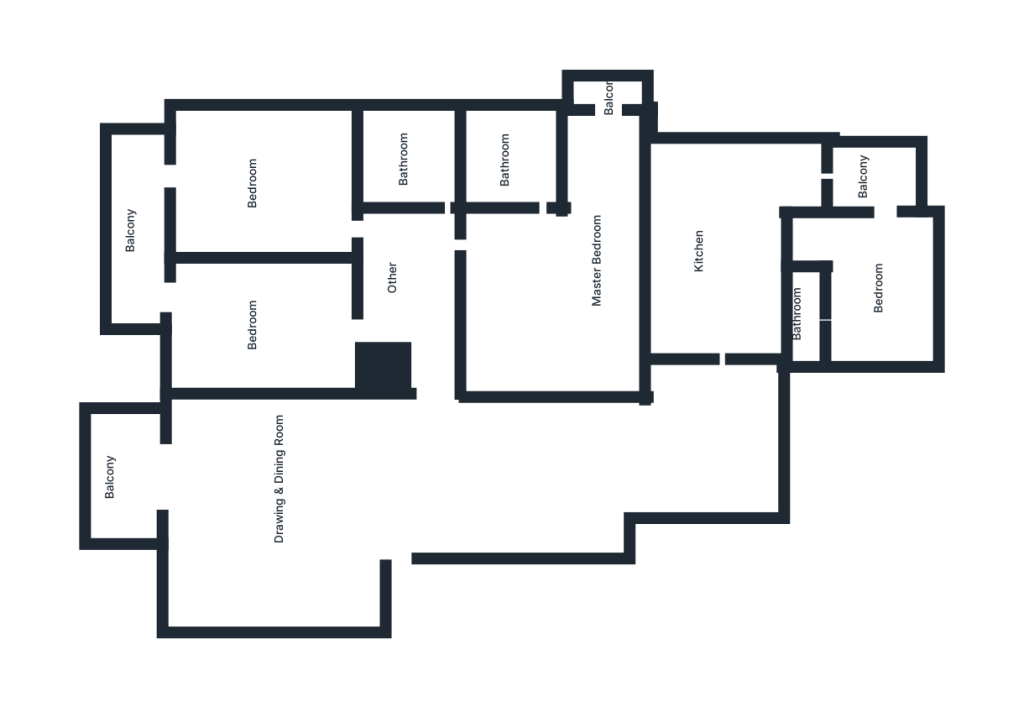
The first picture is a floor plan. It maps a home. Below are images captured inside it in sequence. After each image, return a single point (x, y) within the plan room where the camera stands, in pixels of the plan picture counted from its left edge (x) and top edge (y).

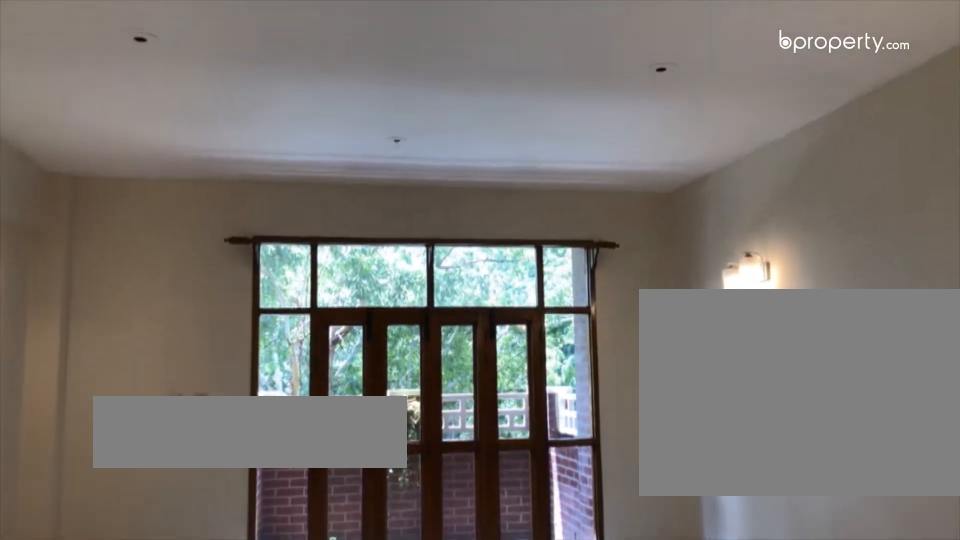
(446, 483)
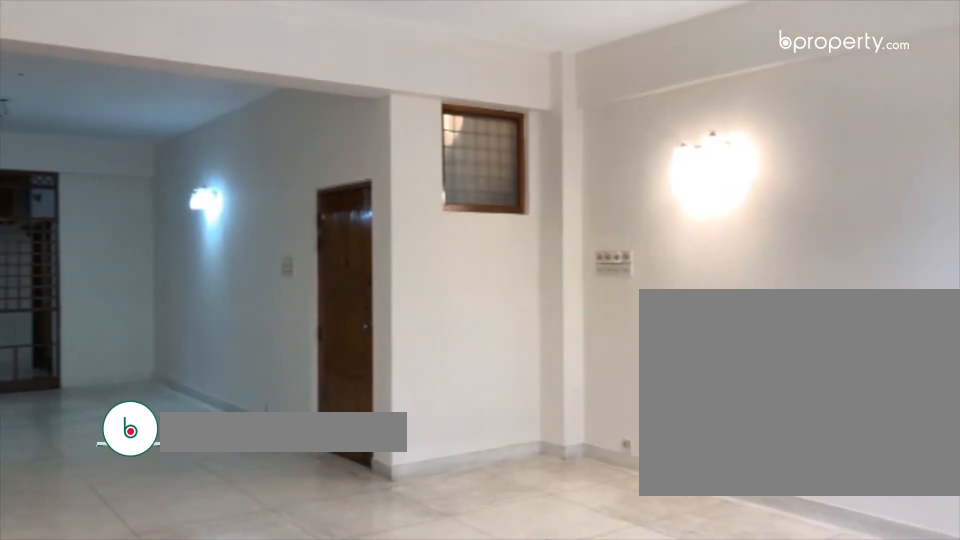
(446, 483)
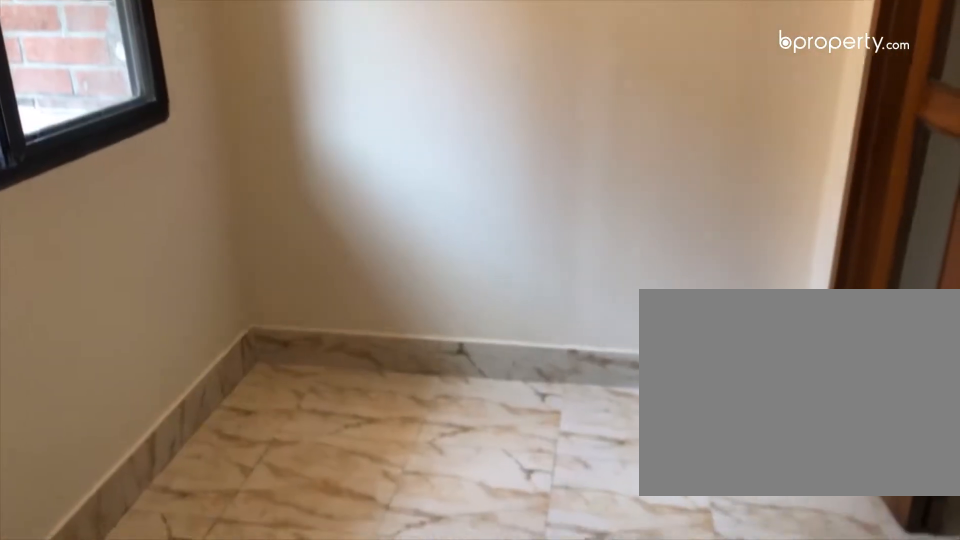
(882, 188)
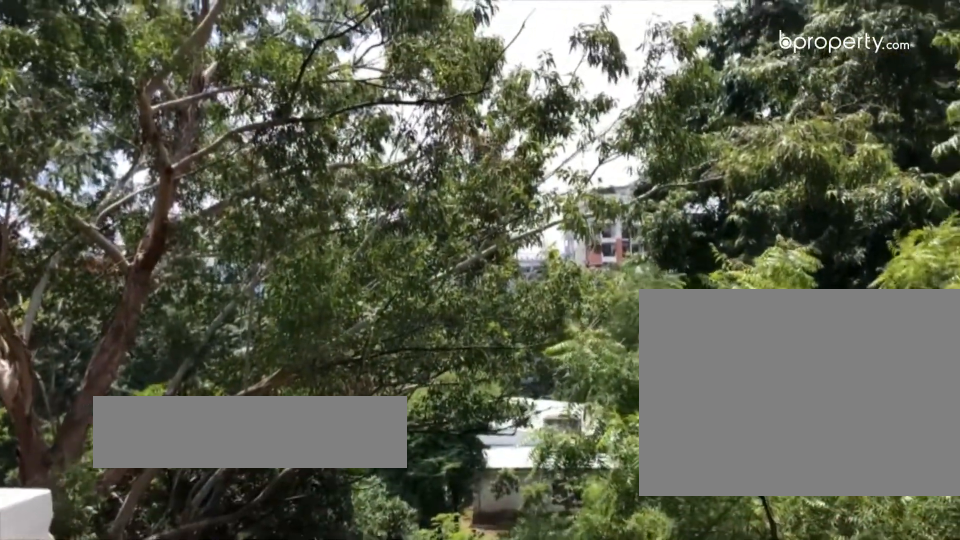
(138, 274)
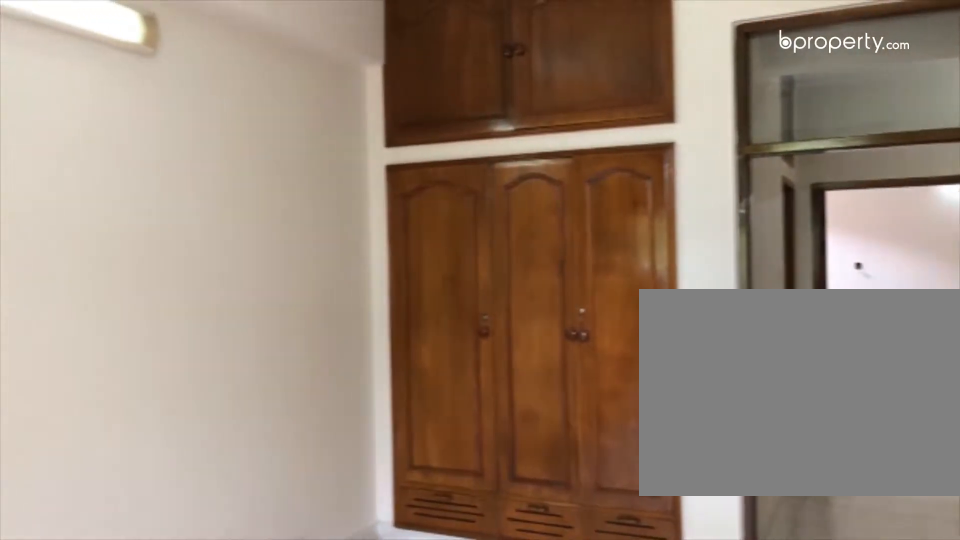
(253, 176)
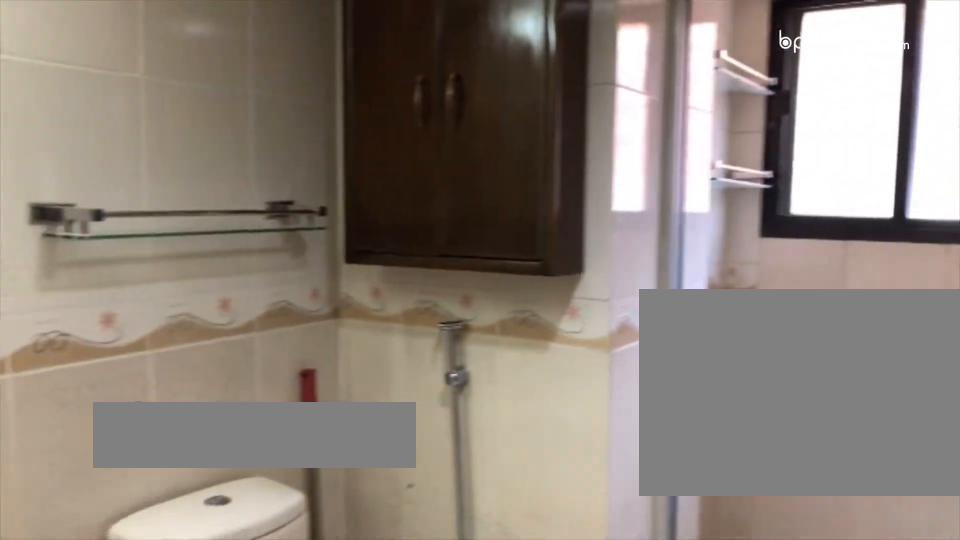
(404, 134)
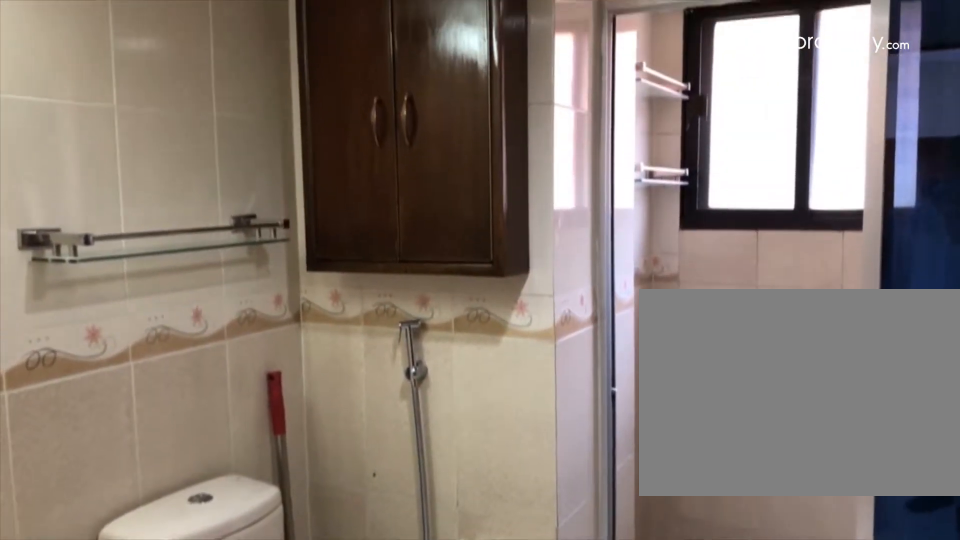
(404, 134)
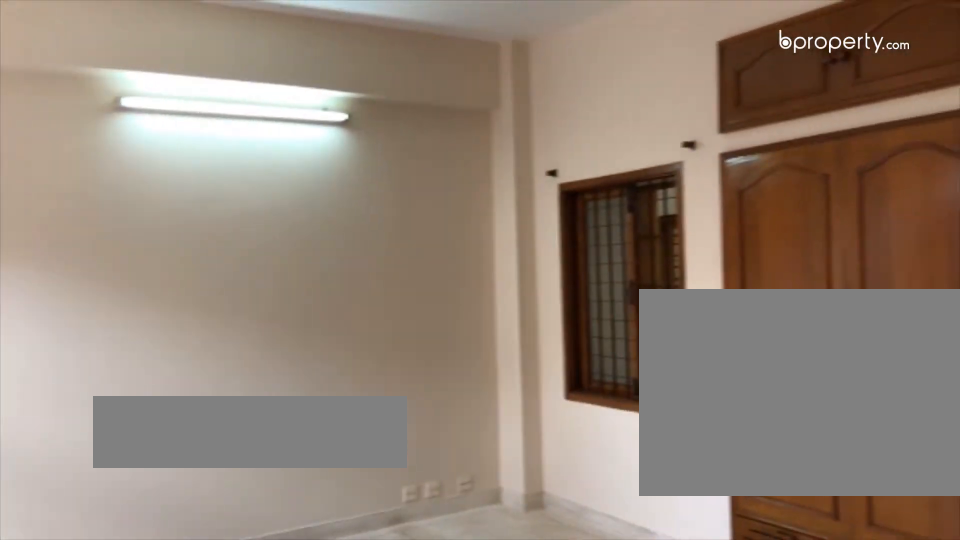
(564, 297)
